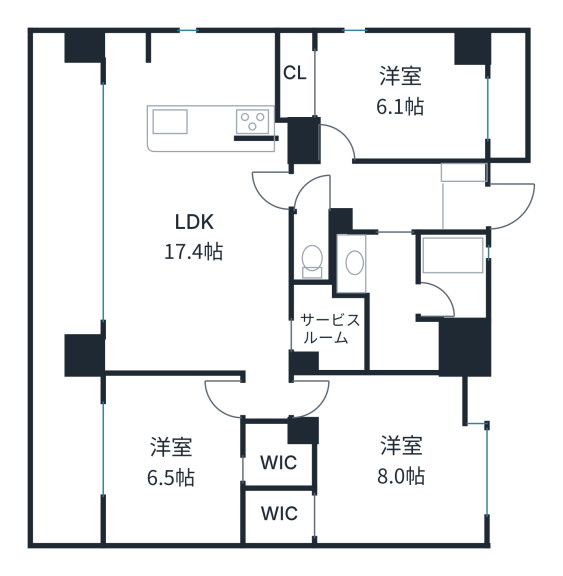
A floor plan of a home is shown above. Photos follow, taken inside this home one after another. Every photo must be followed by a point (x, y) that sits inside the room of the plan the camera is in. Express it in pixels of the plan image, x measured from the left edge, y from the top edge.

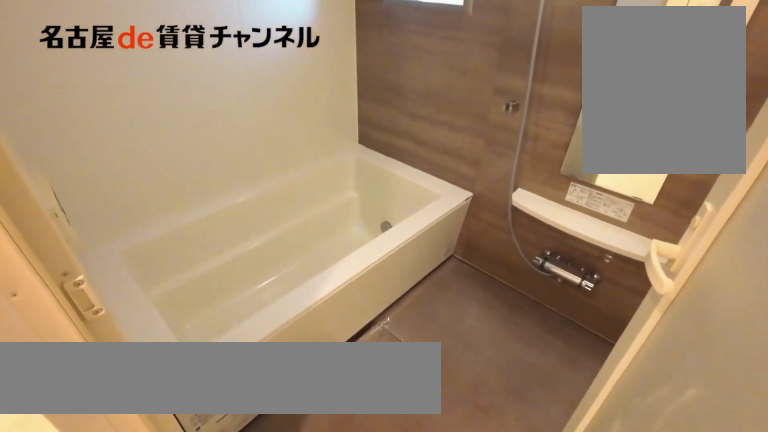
(450, 275)
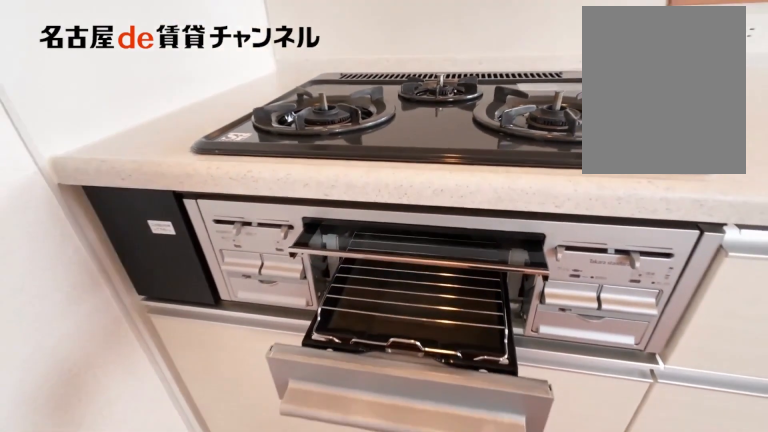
(194, 201)
